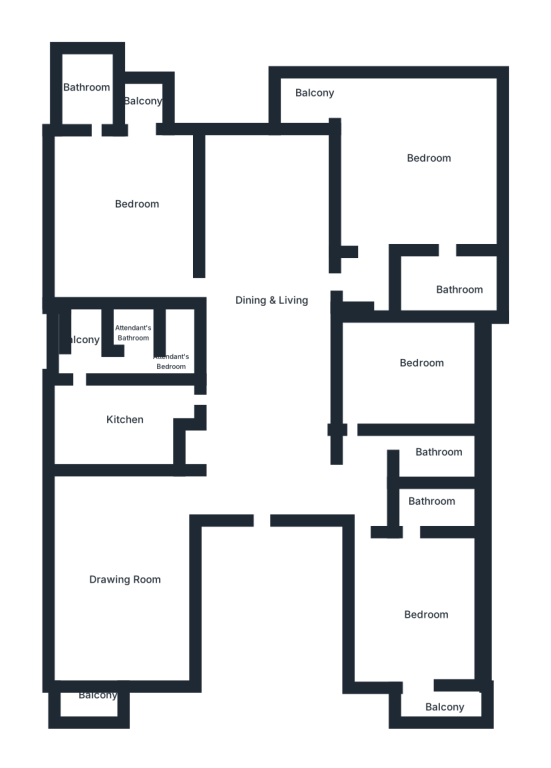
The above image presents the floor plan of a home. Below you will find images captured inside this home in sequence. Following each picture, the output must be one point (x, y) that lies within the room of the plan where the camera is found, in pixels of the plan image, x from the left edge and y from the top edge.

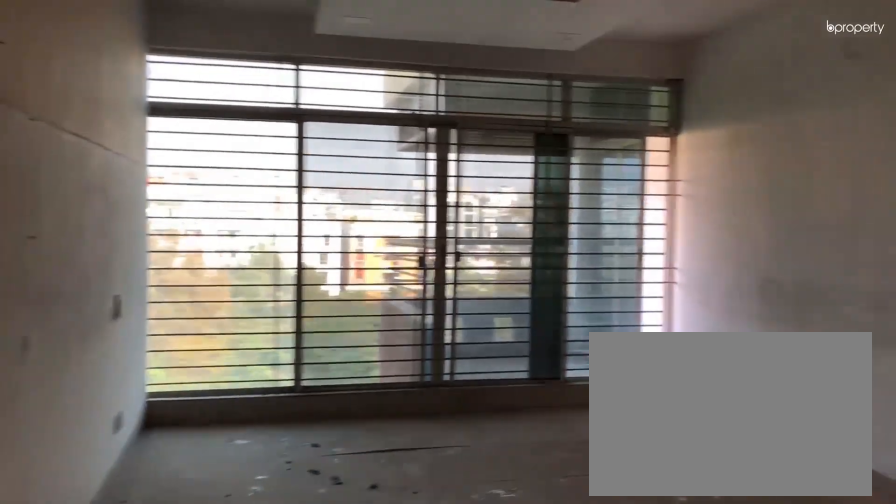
(261, 296)
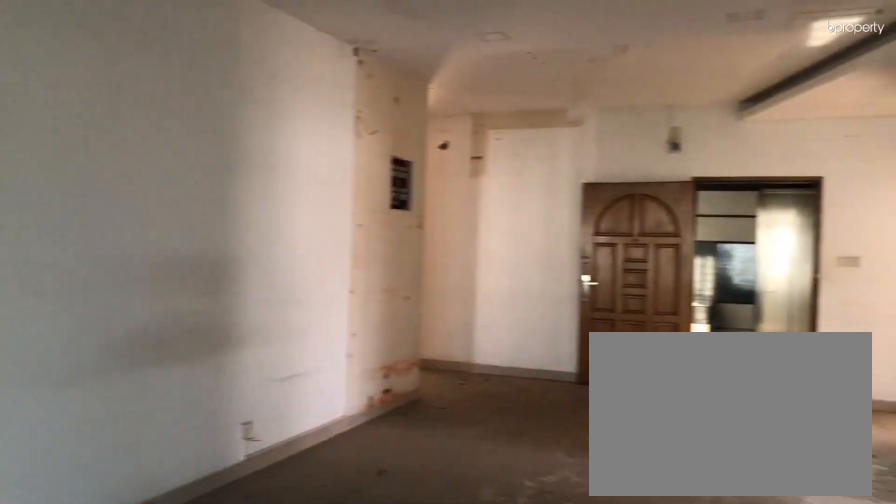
(261, 296)
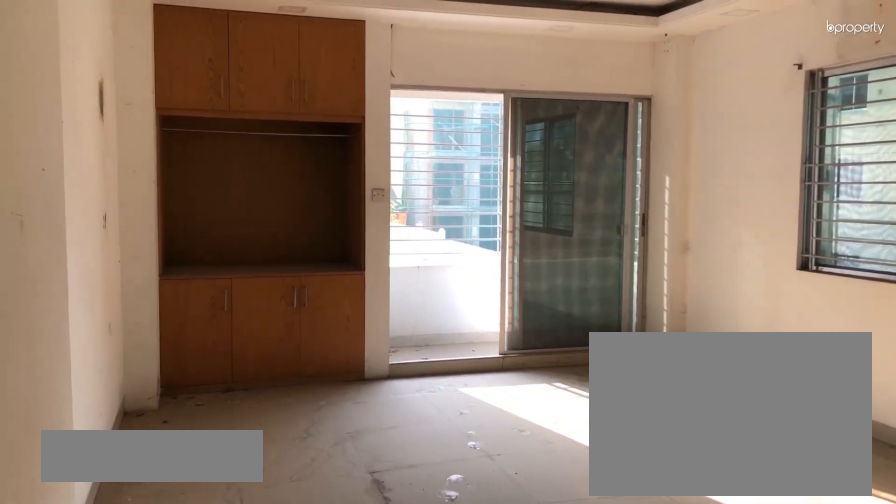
(124, 580)
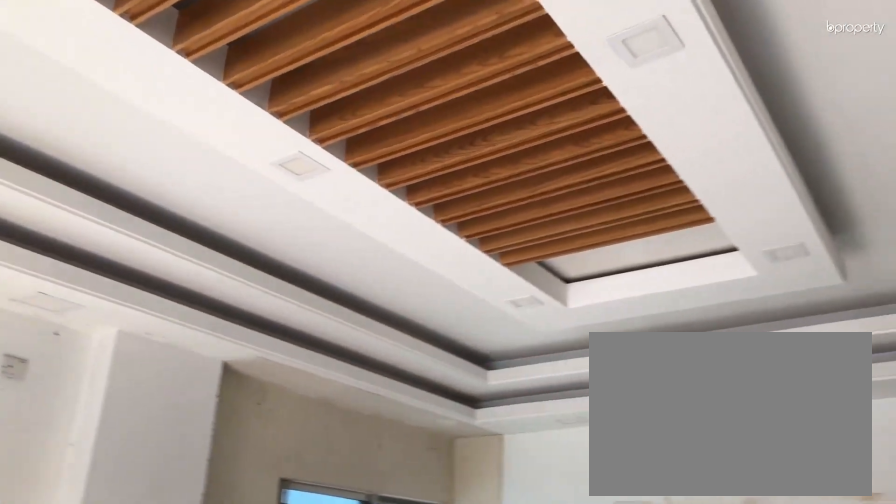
(124, 580)
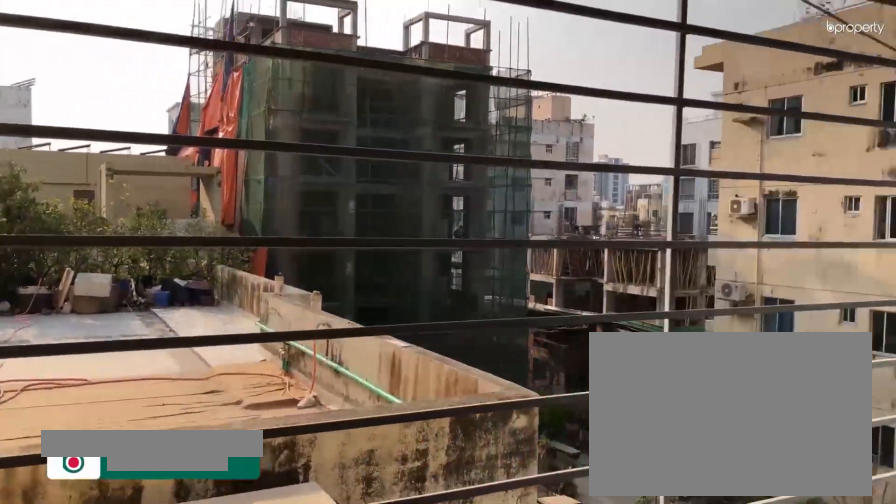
(88, 699)
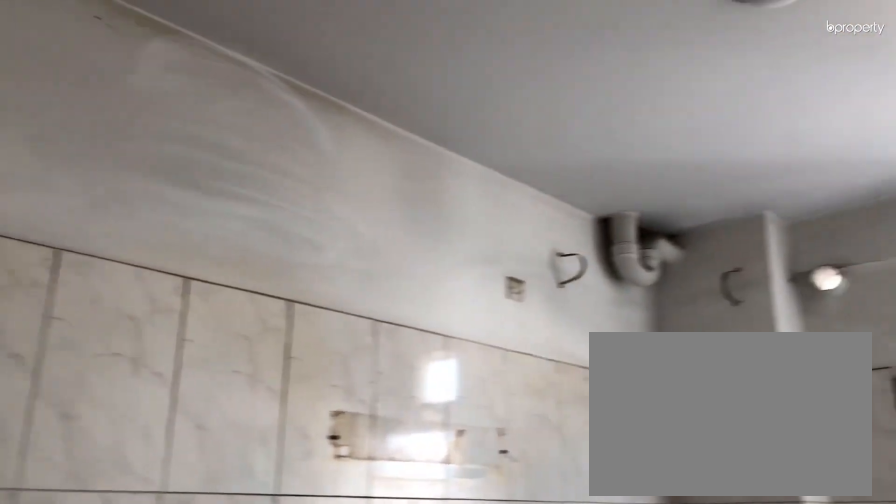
(126, 415)
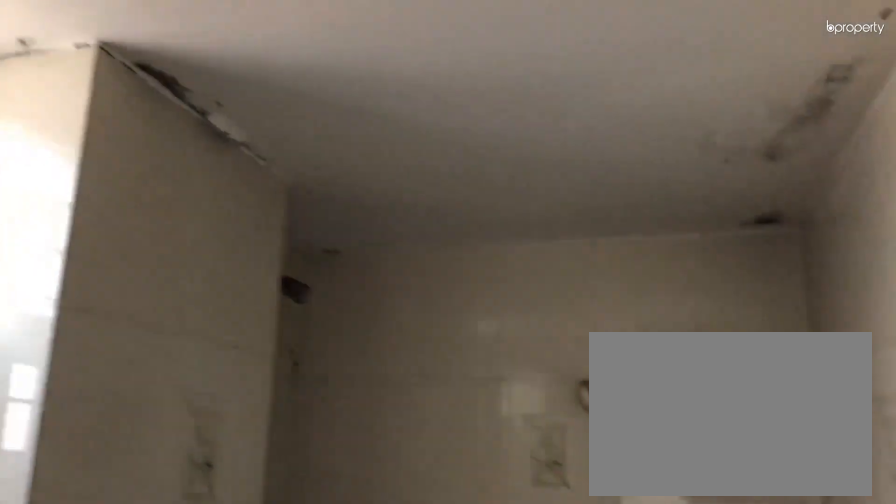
(87, 105)
